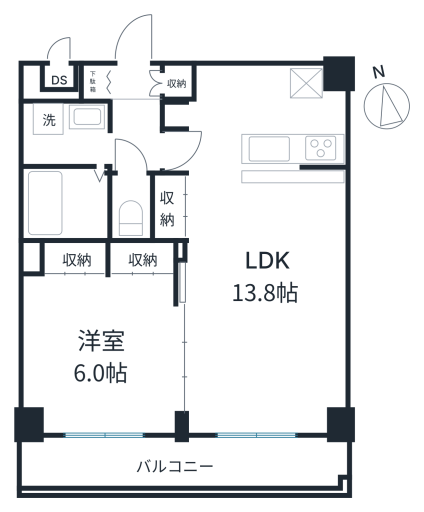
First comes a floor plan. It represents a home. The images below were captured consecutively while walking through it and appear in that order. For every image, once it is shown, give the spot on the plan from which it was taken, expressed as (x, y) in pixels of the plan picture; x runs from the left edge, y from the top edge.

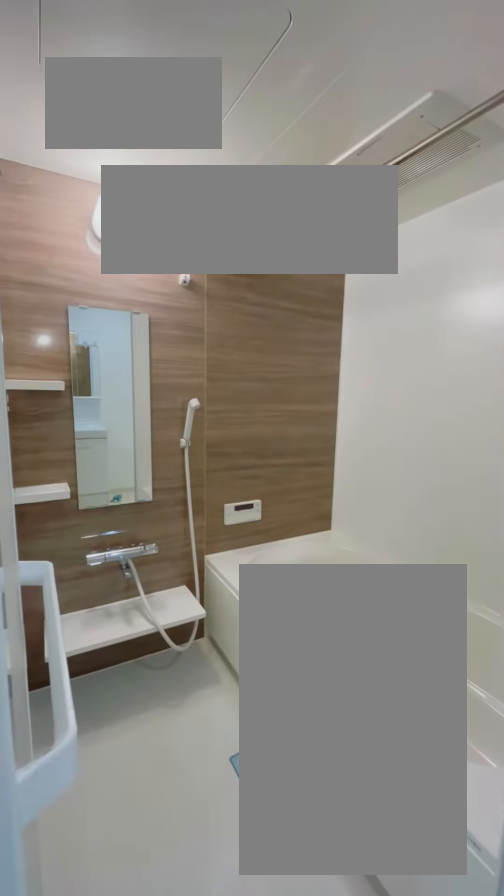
(67, 204)
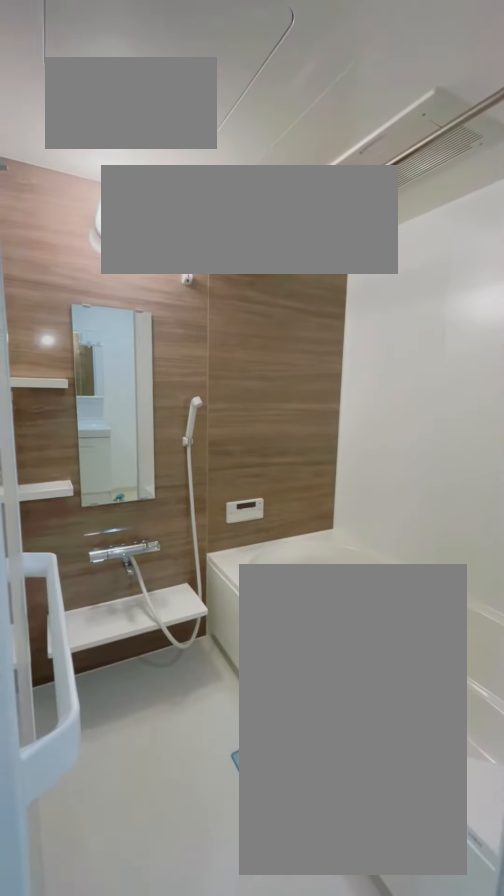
(67, 204)
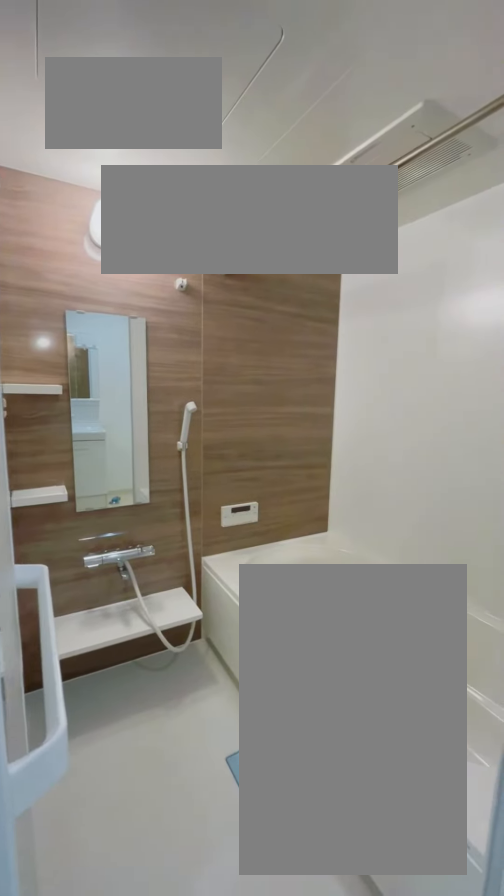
(67, 203)
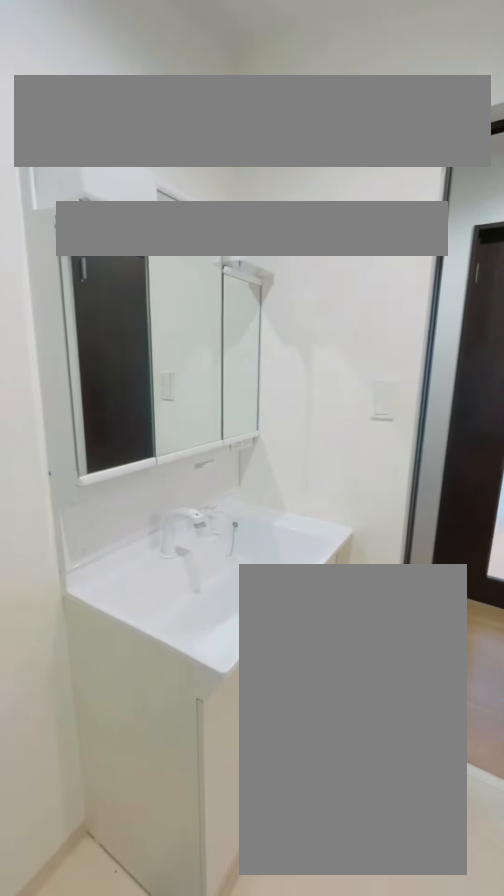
(50, 145)
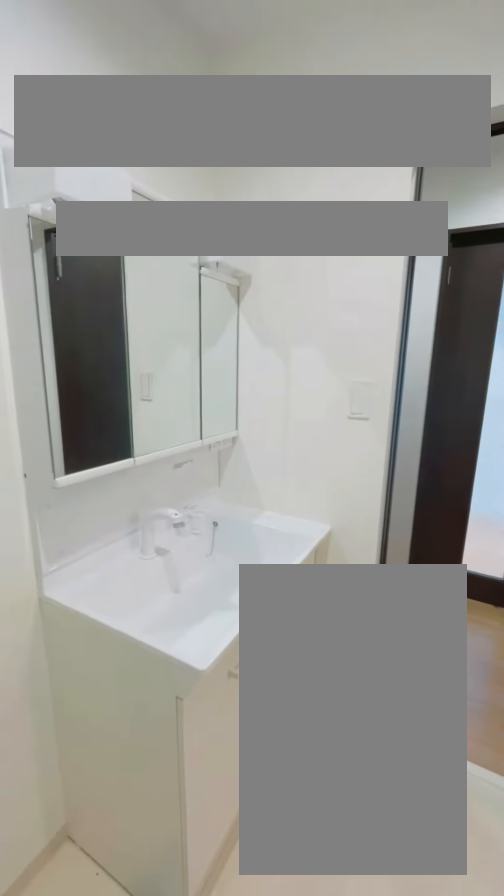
(50, 145)
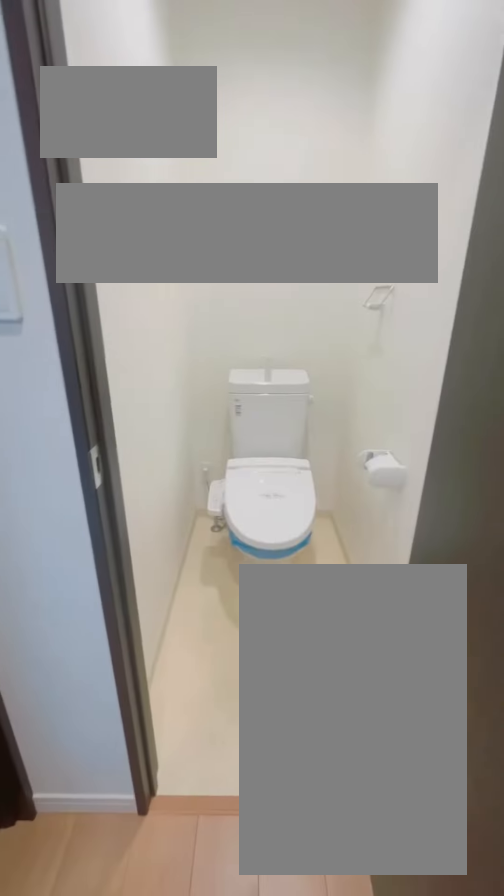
(129, 201)
